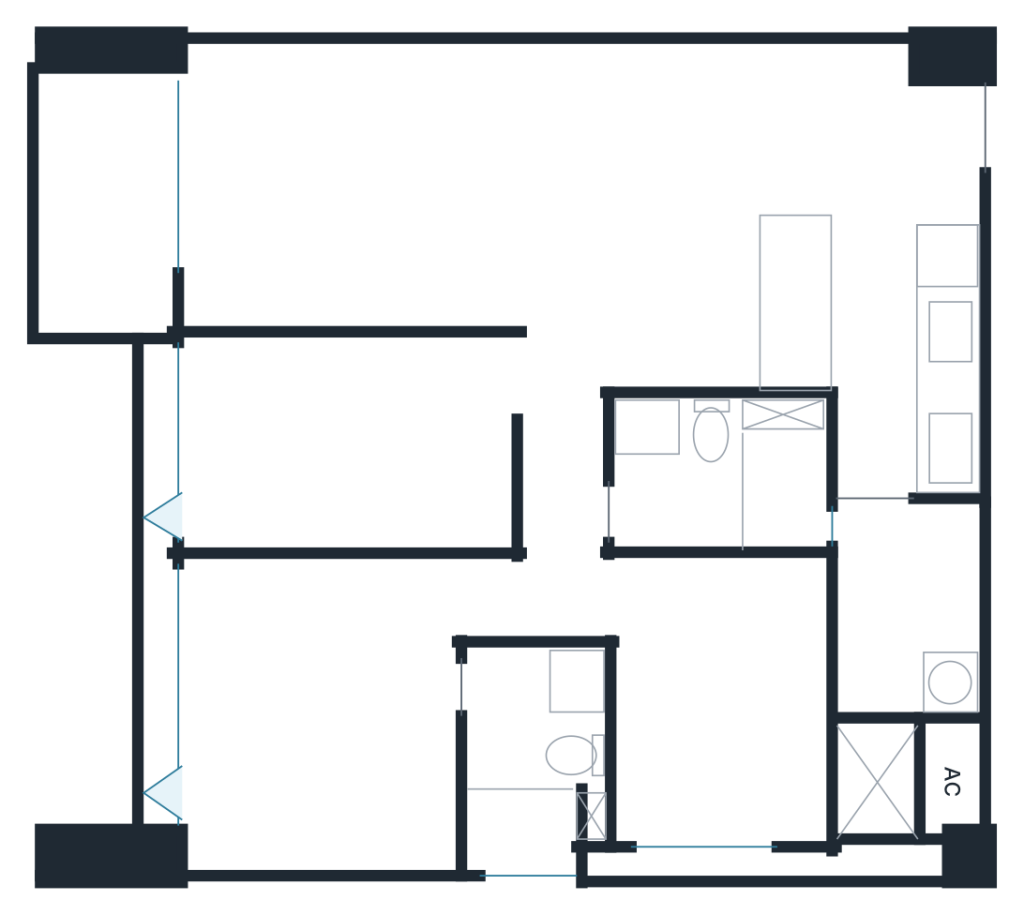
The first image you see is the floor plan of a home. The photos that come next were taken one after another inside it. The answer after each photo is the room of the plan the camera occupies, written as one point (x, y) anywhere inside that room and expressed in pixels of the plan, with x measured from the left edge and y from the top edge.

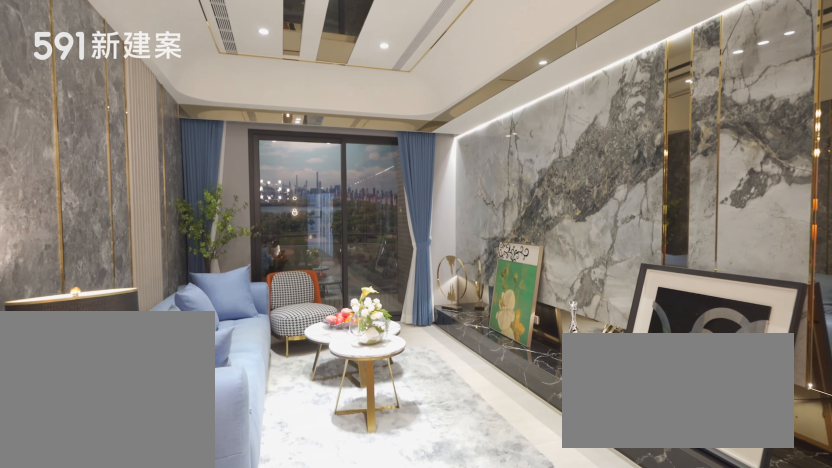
(364, 186)
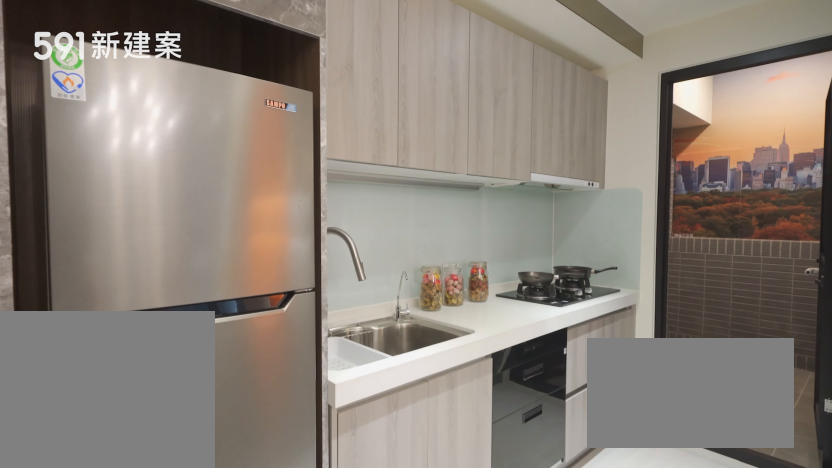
(909, 335)
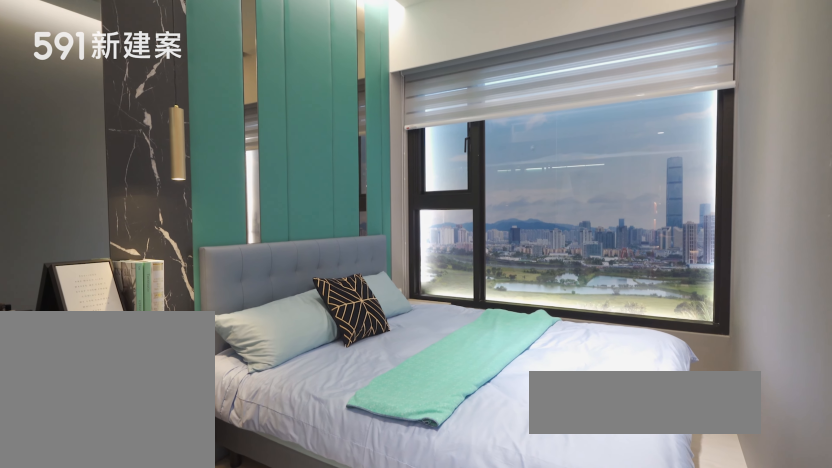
(341, 445)
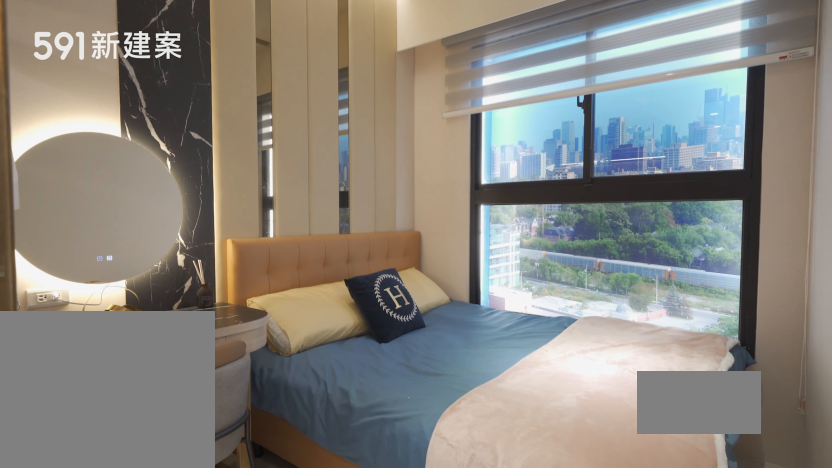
(719, 707)
